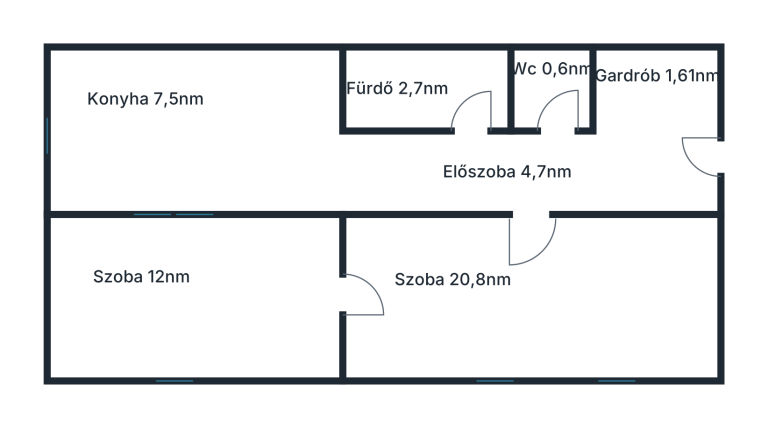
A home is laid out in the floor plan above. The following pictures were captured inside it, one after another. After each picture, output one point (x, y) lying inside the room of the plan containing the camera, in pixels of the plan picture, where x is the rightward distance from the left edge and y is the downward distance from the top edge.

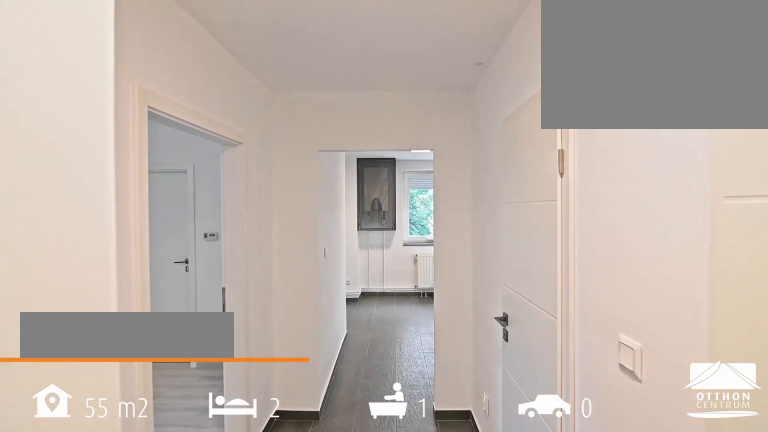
(658, 131)
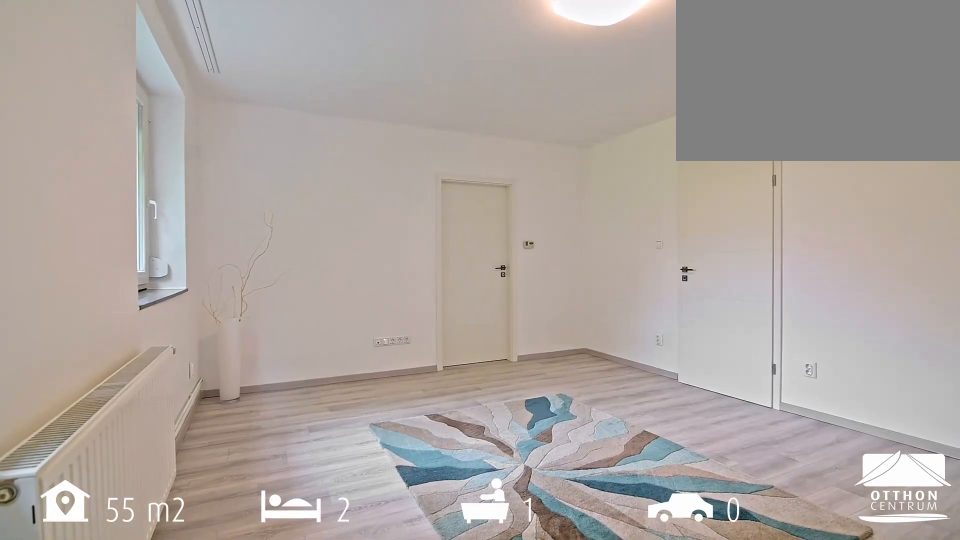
(530, 299)
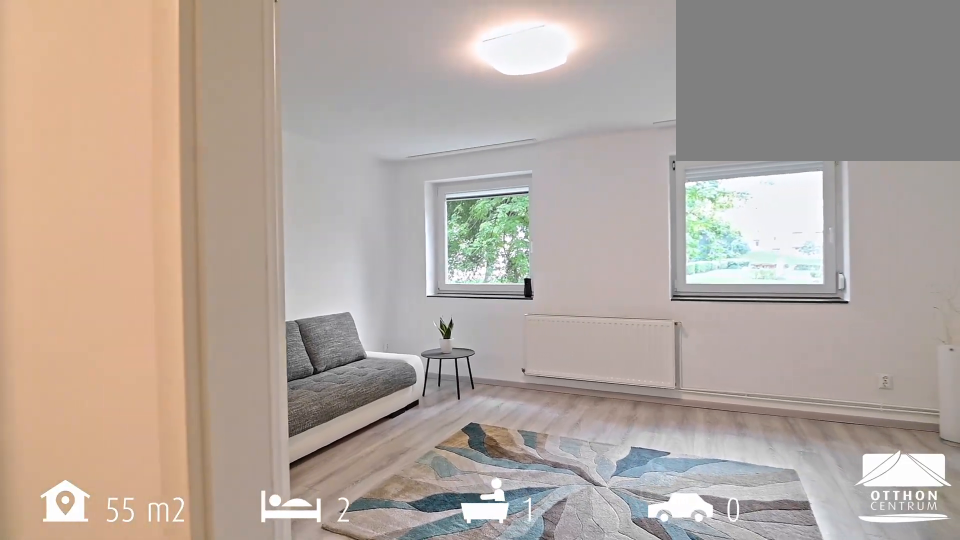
(530, 299)
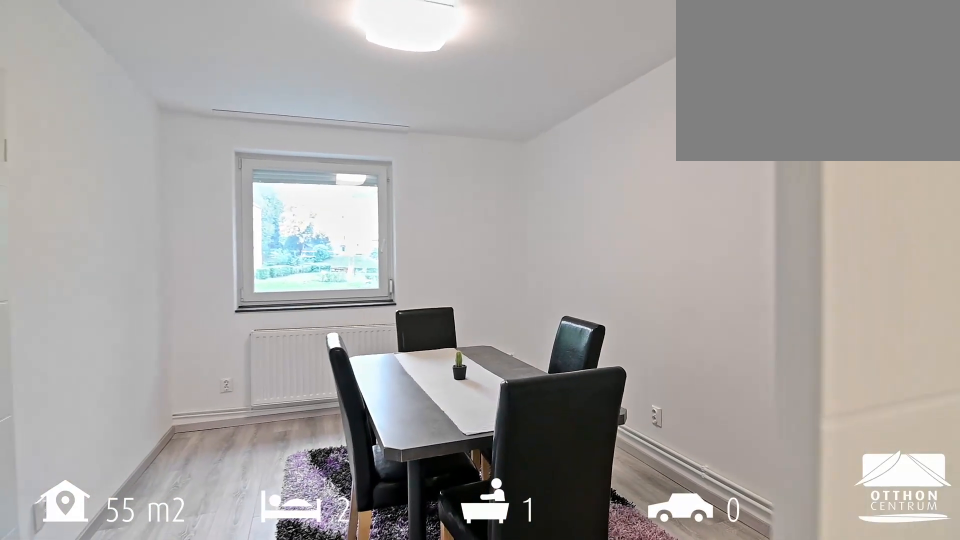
(192, 299)
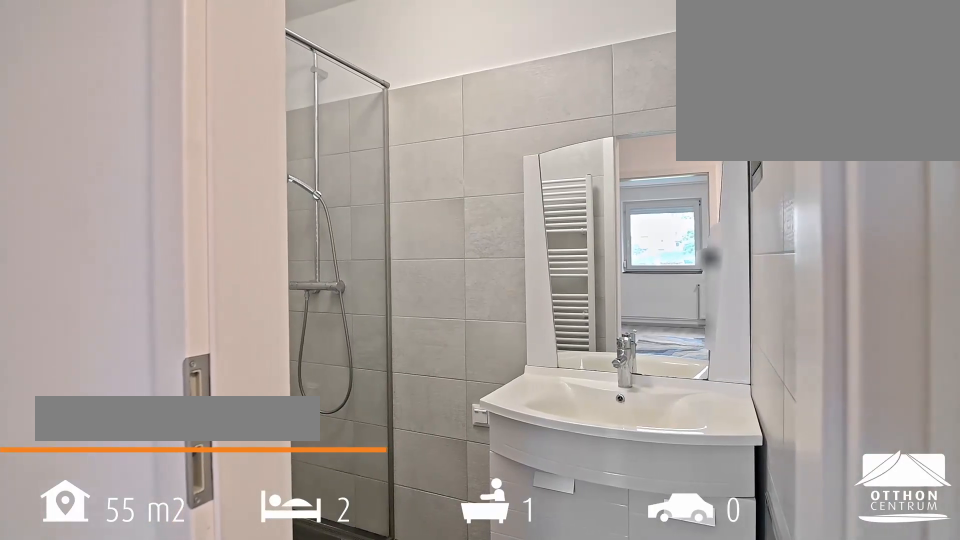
(427, 89)
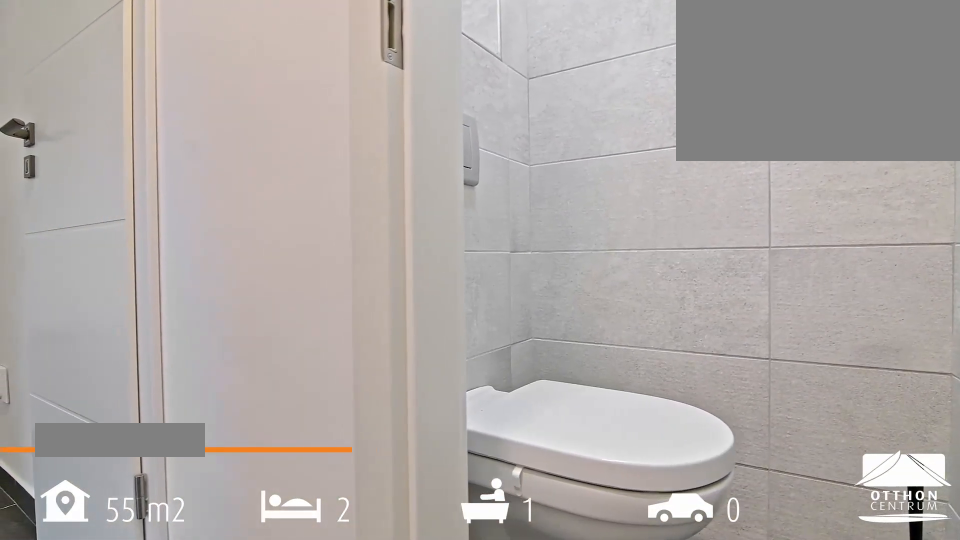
(553, 89)
